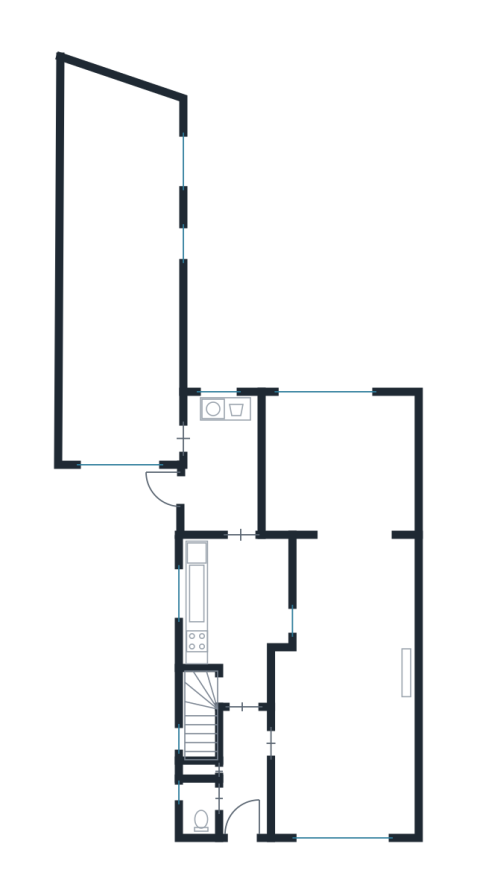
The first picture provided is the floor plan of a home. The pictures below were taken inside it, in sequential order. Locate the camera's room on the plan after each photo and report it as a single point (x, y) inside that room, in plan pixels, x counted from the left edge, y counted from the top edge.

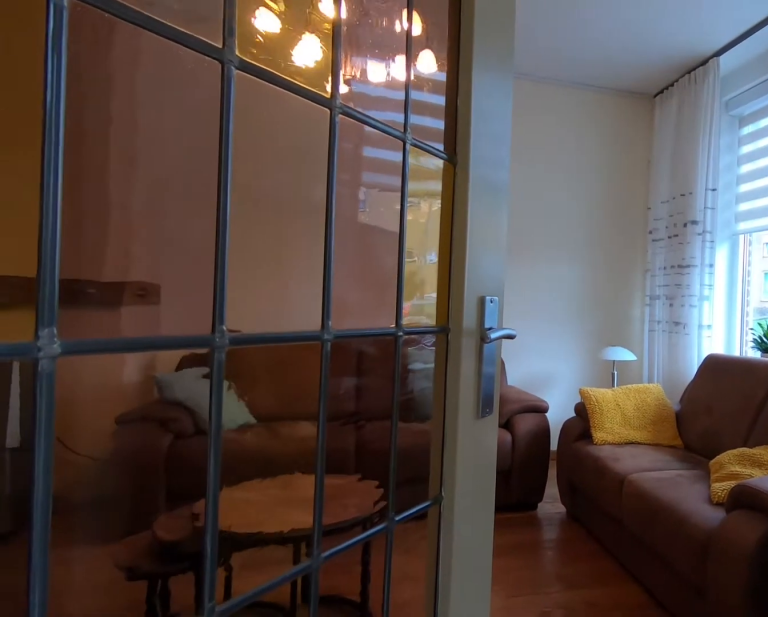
(244, 768)
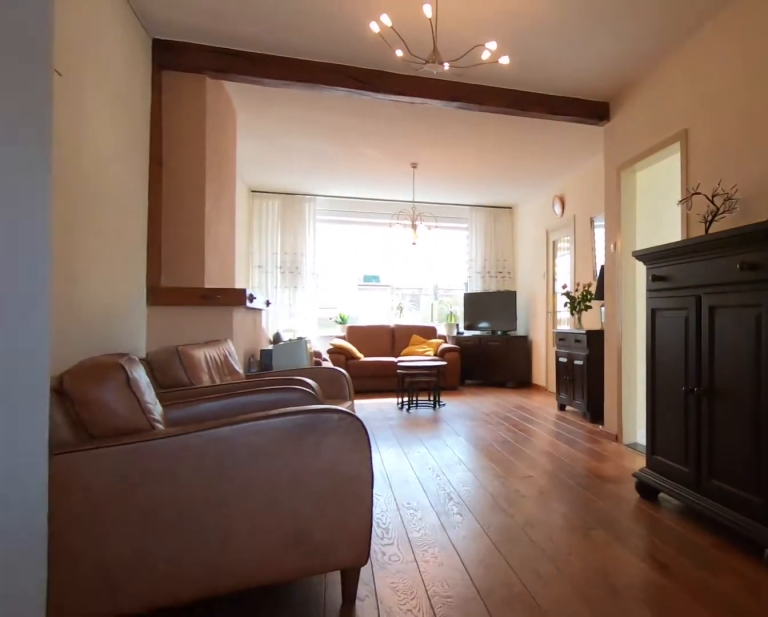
(338, 464)
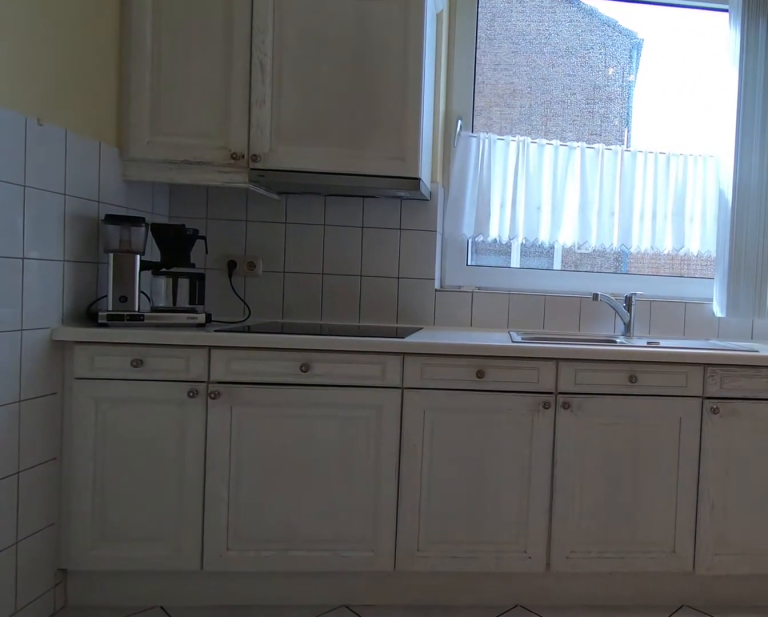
(247, 613)
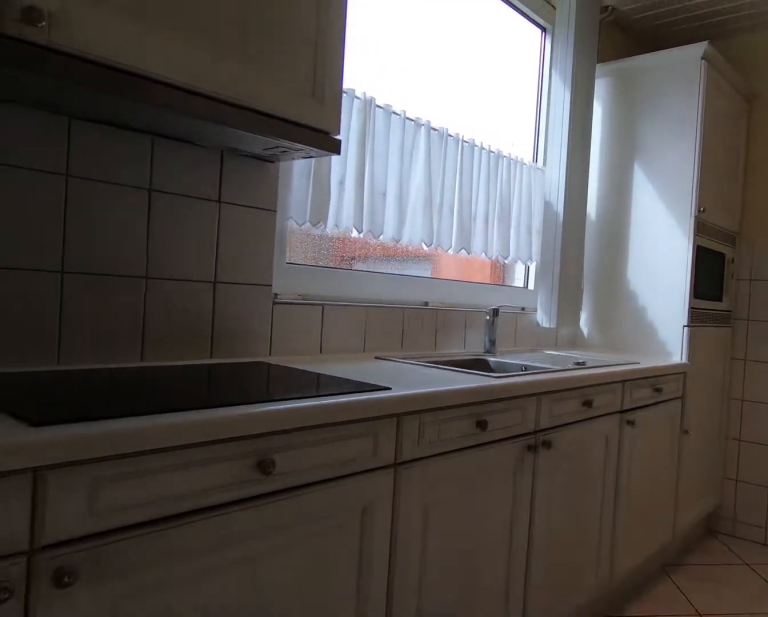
(247, 613)
